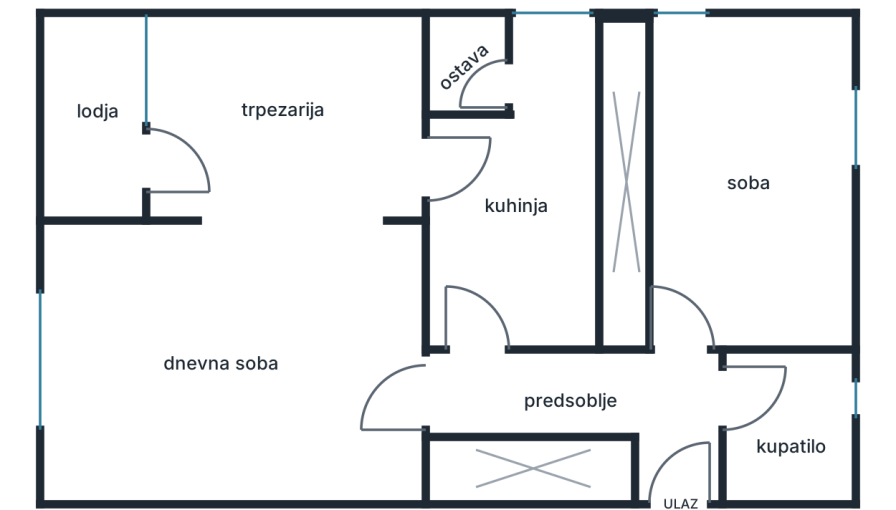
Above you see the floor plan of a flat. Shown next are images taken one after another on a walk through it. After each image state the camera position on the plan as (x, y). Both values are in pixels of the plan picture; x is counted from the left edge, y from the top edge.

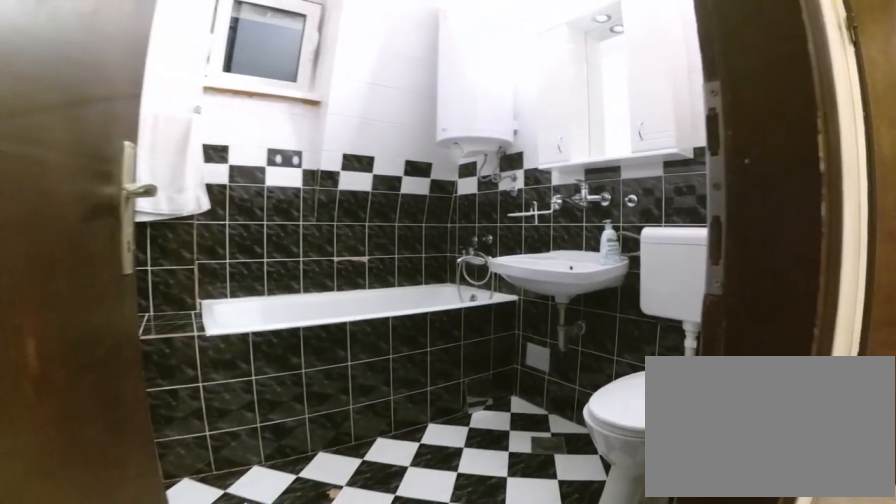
(720, 373)
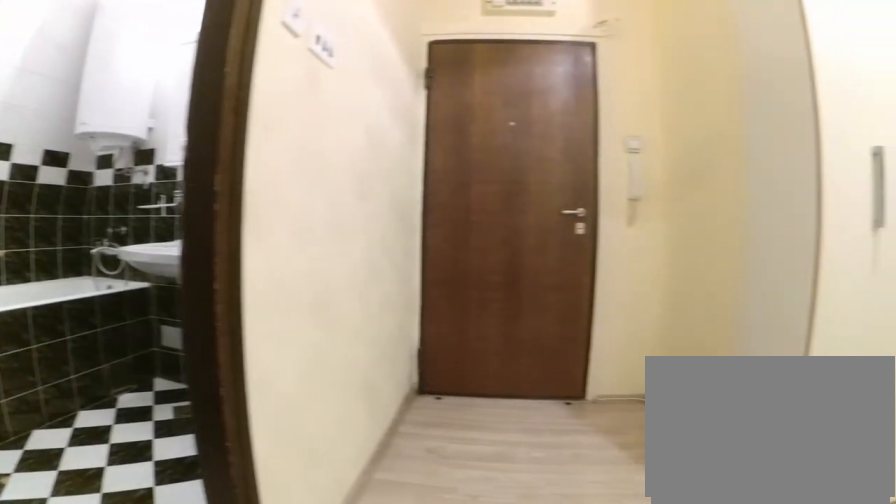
(683, 362)
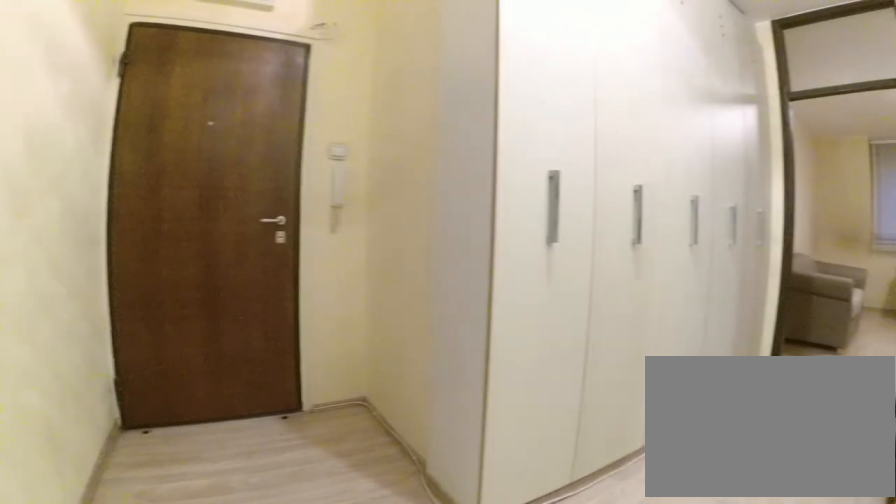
(689, 363)
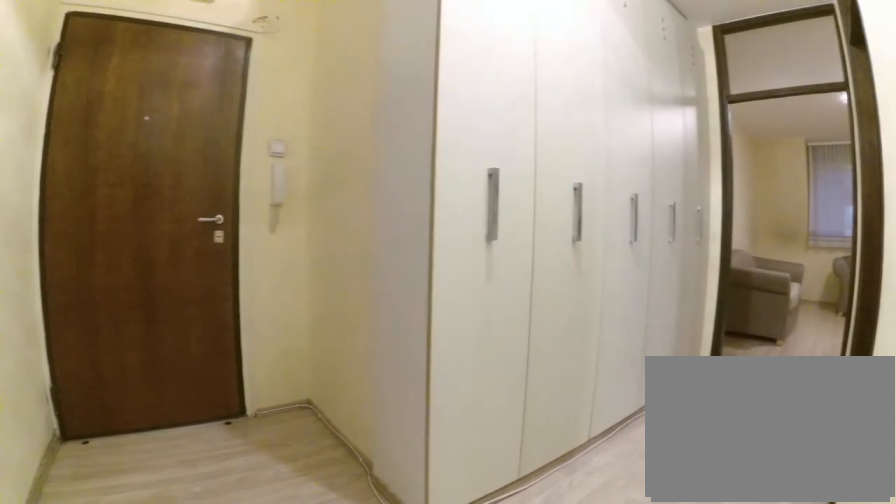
(692, 365)
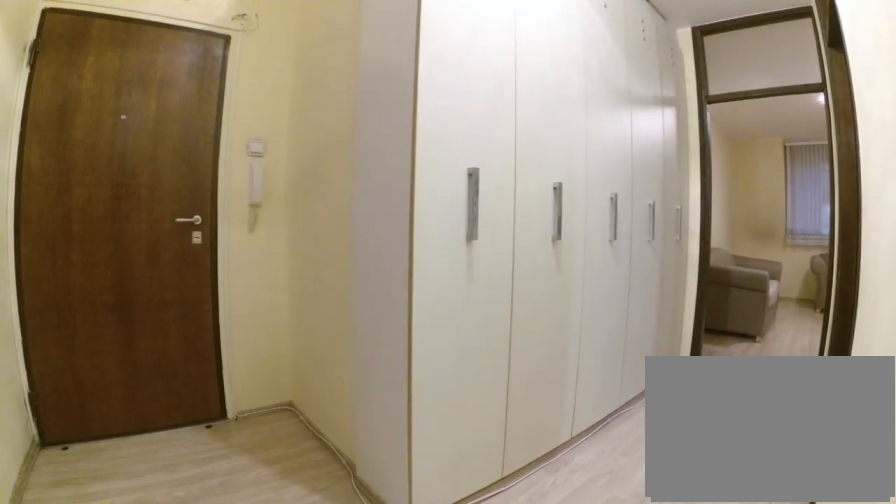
(694, 366)
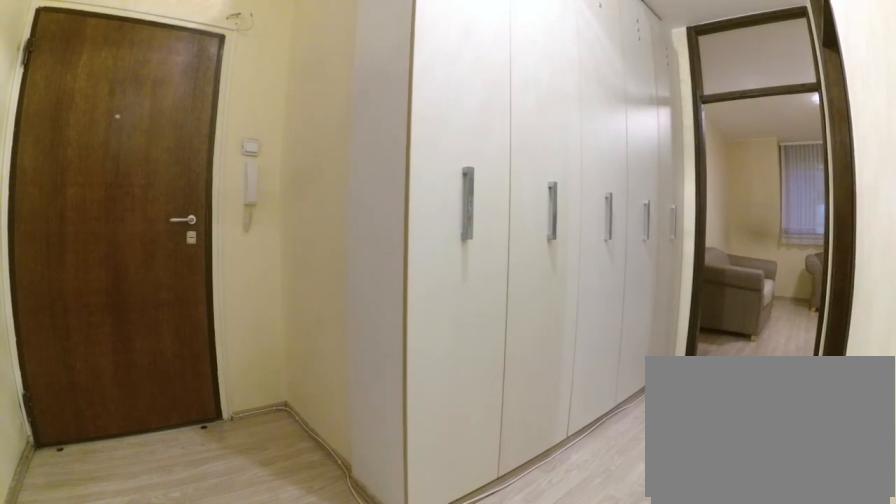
(695, 367)
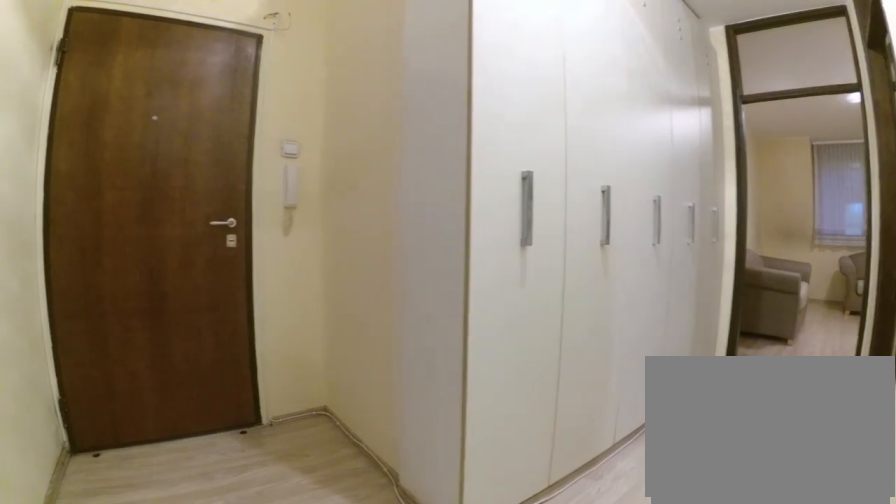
(692, 373)
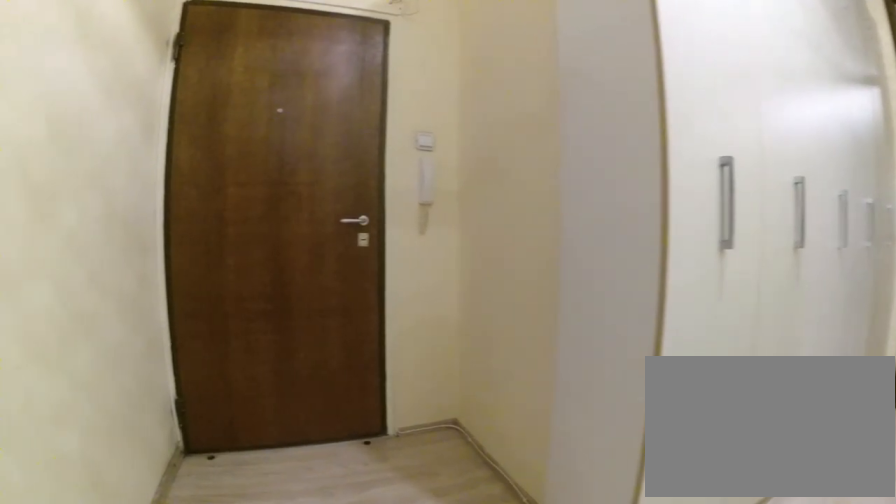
(687, 379)
